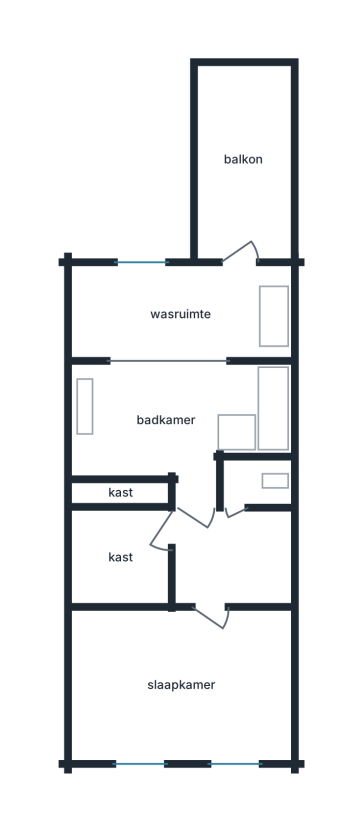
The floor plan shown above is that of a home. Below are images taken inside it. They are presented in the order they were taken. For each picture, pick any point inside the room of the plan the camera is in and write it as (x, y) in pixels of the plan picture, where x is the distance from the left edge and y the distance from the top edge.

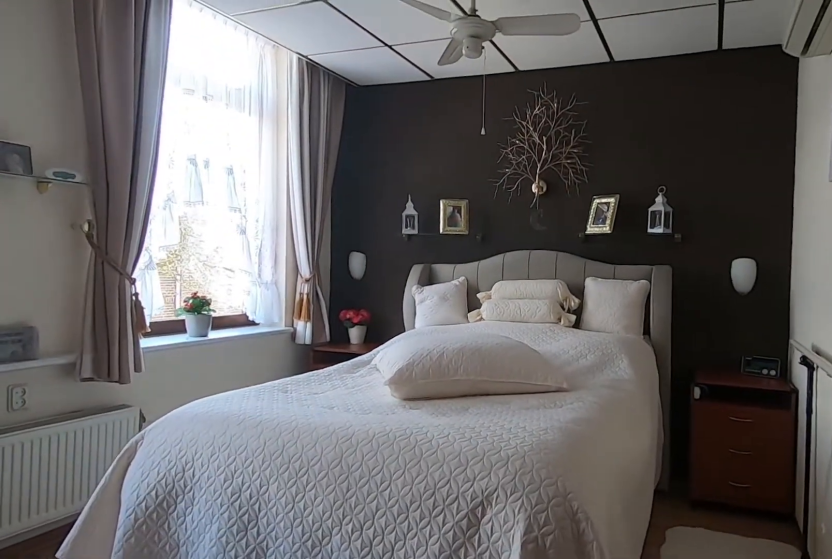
(179, 688)
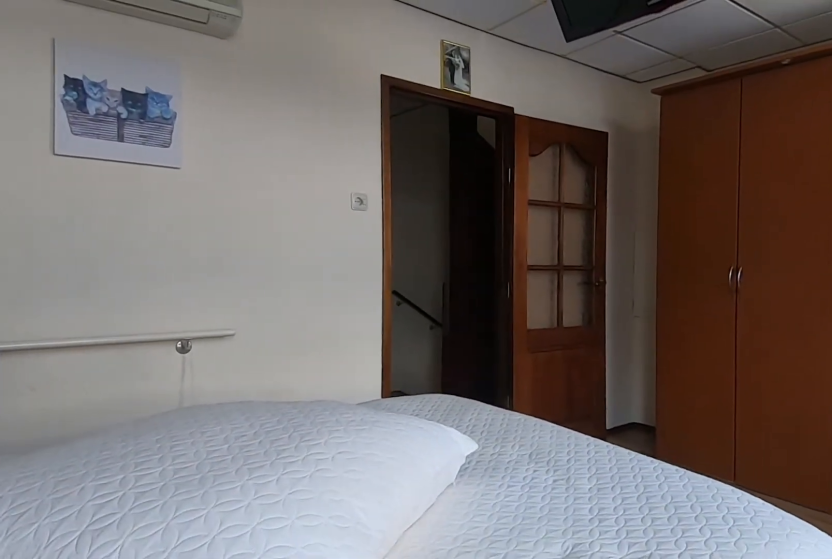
(179, 688)
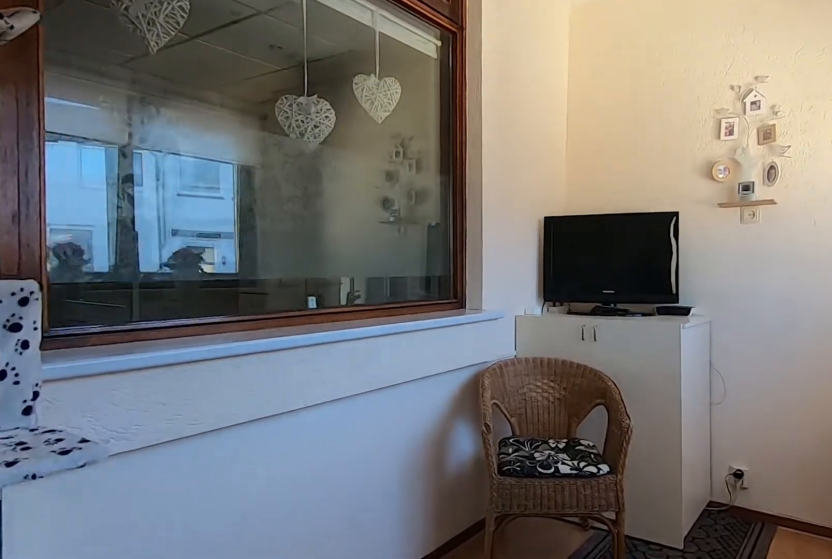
(156, 312)
